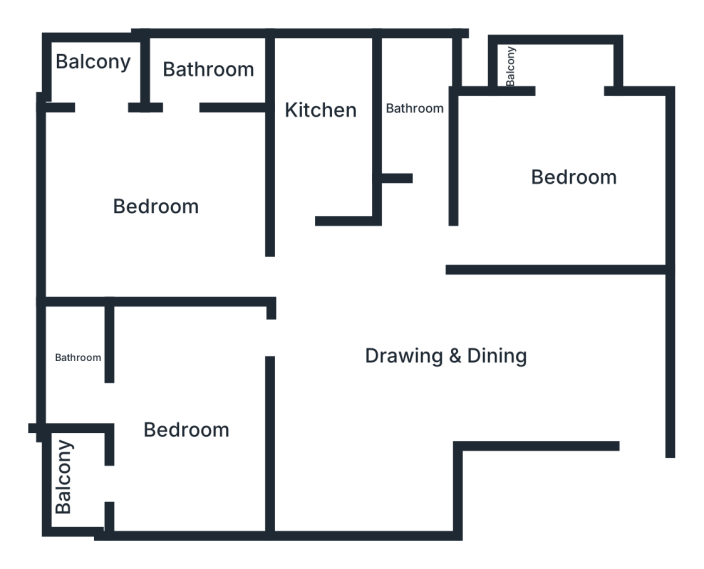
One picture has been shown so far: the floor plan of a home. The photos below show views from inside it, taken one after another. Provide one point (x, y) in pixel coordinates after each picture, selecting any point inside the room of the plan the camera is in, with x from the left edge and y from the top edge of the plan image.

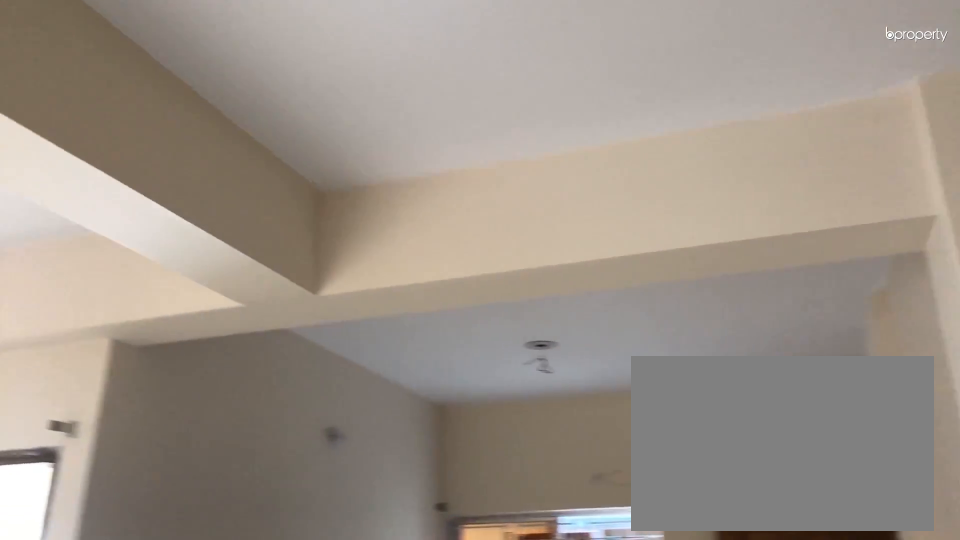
(419, 359)
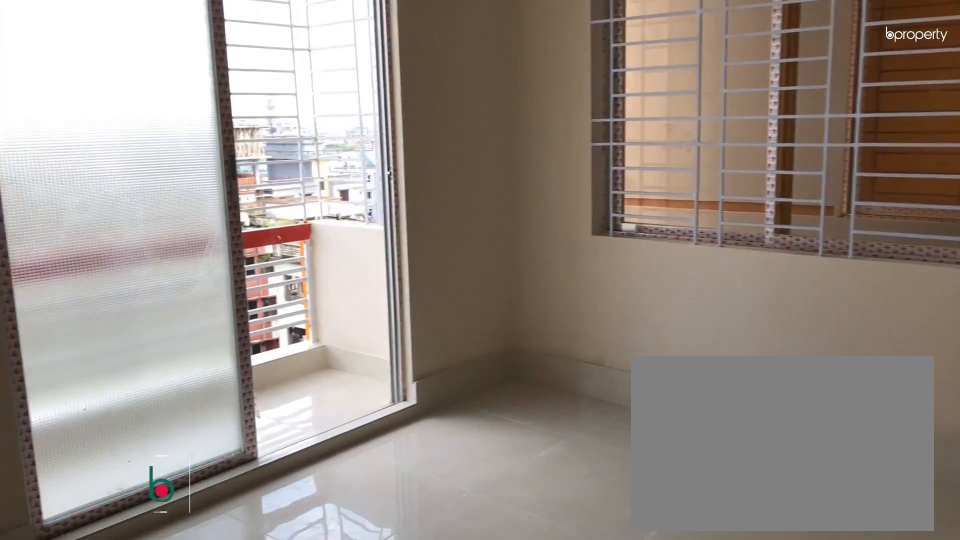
(561, 183)
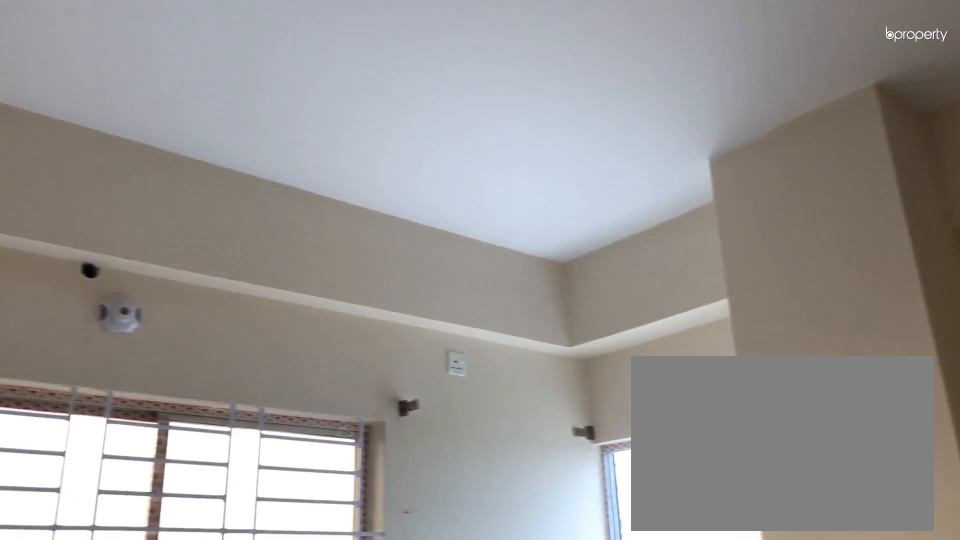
(147, 191)
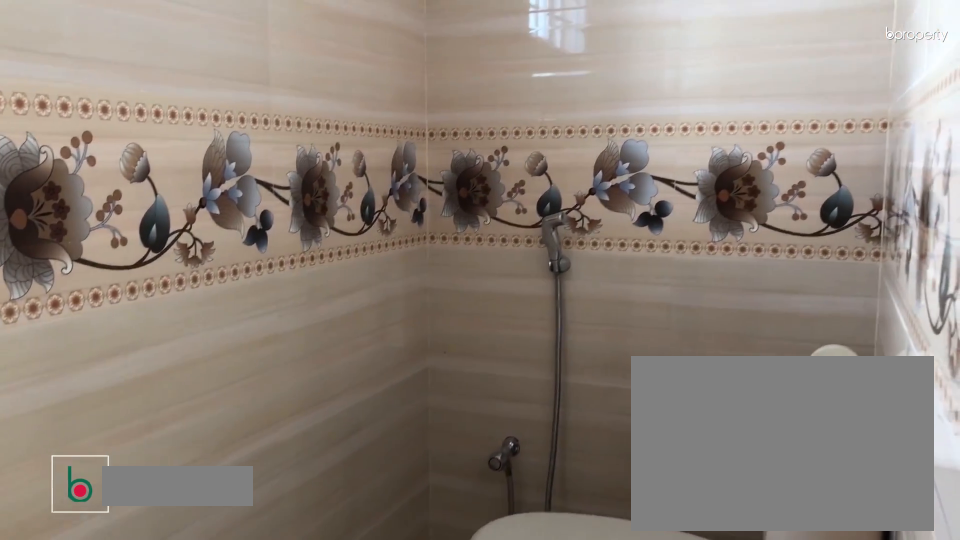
(73, 361)
